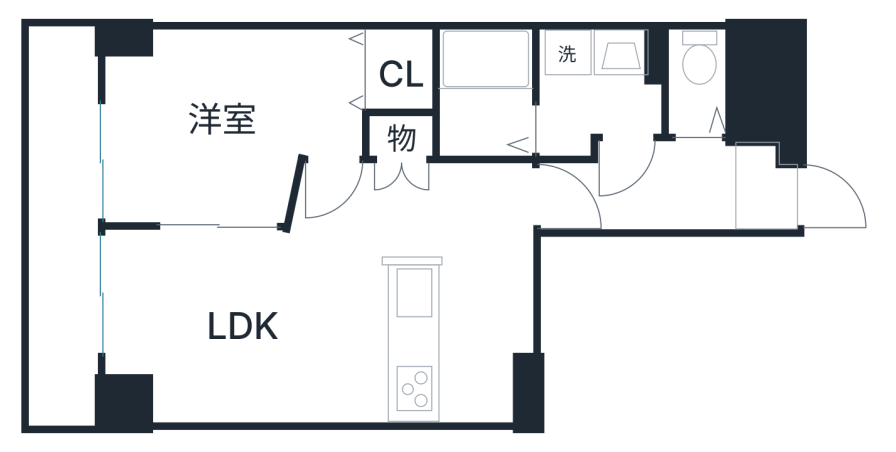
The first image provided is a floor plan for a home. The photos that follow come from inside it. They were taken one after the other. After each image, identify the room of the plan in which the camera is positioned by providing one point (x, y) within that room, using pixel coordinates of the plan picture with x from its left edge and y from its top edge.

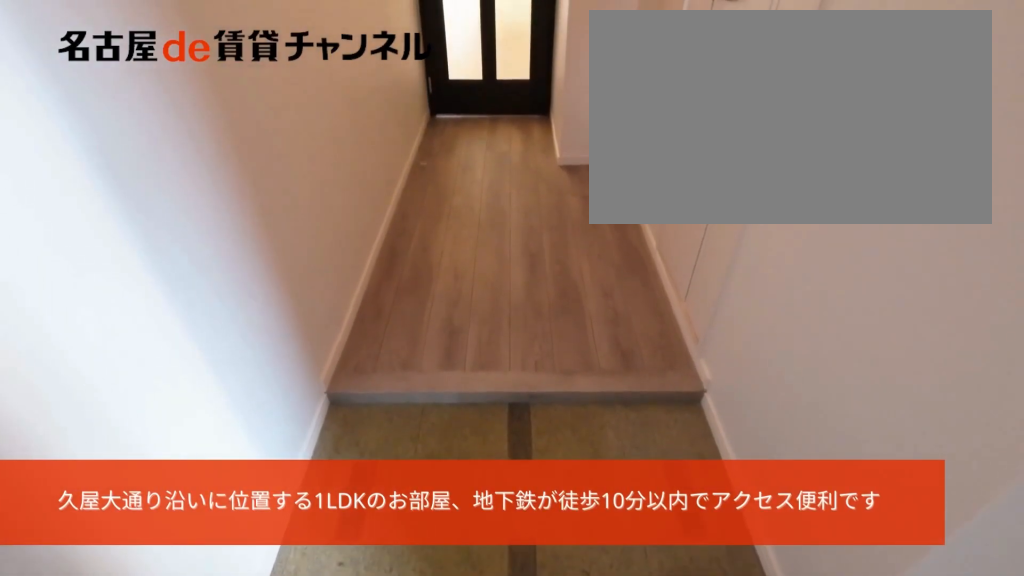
(769, 189)
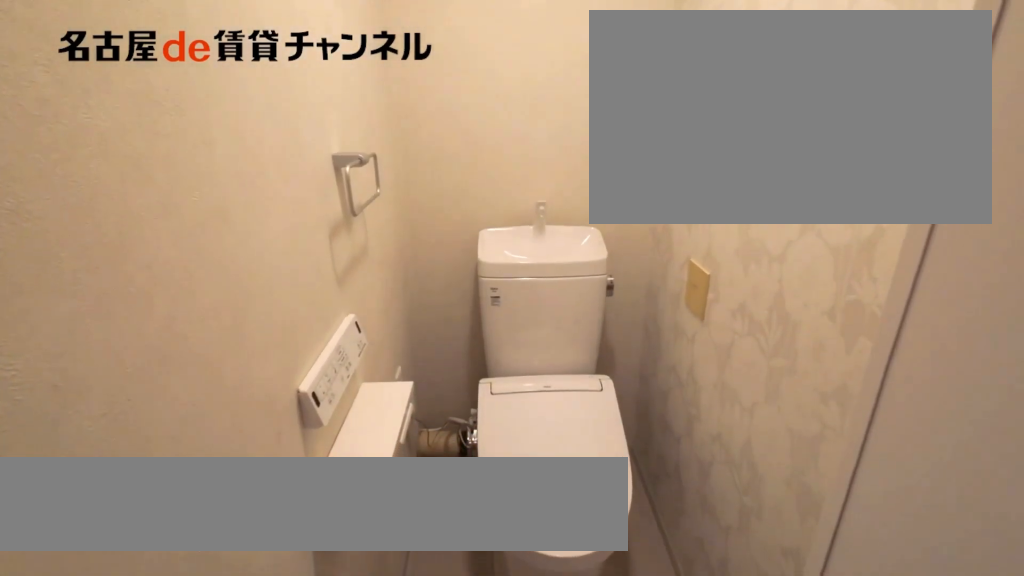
(698, 86)
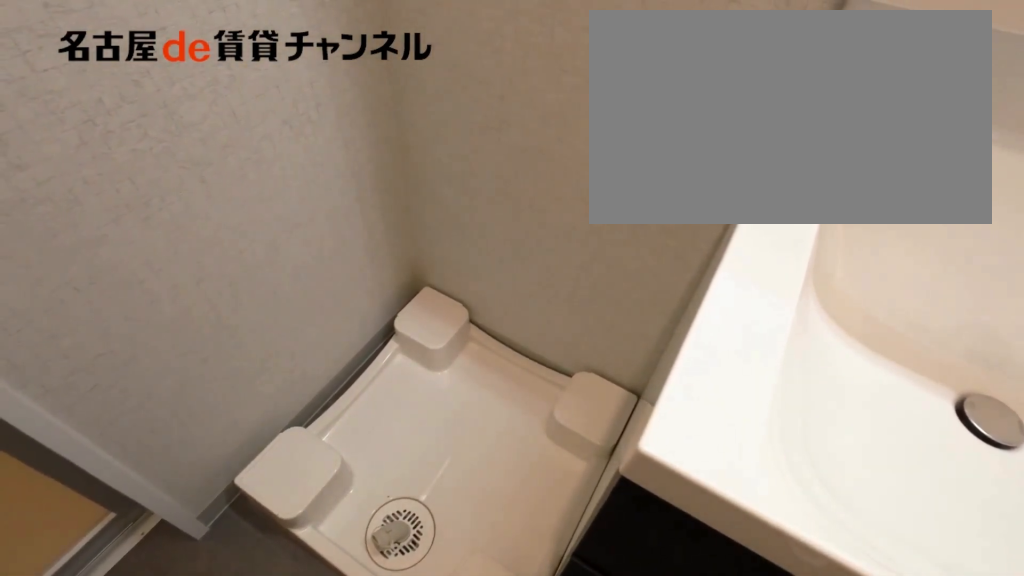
(599, 87)
